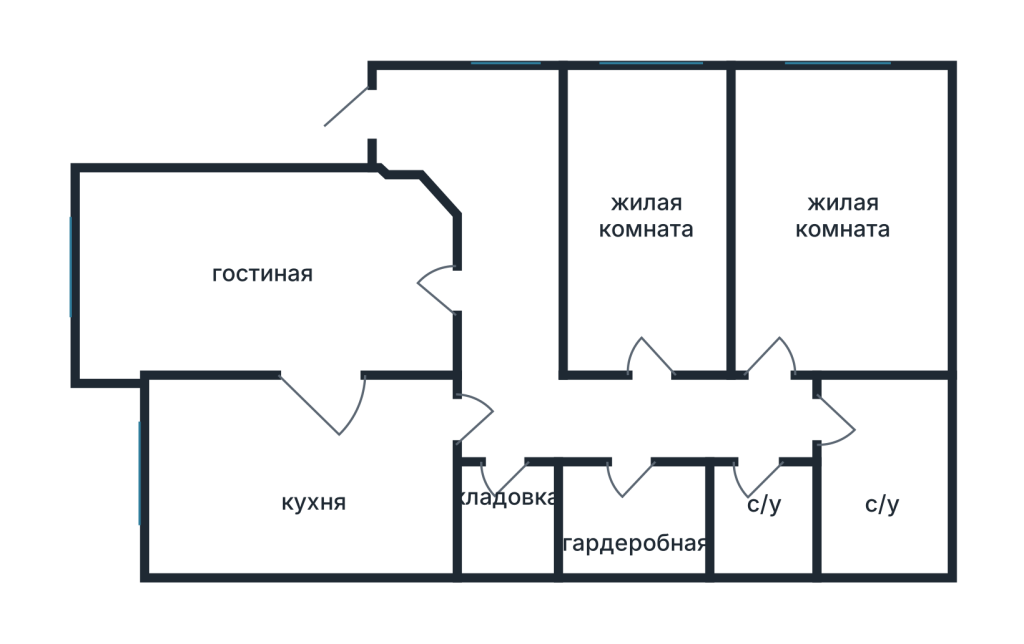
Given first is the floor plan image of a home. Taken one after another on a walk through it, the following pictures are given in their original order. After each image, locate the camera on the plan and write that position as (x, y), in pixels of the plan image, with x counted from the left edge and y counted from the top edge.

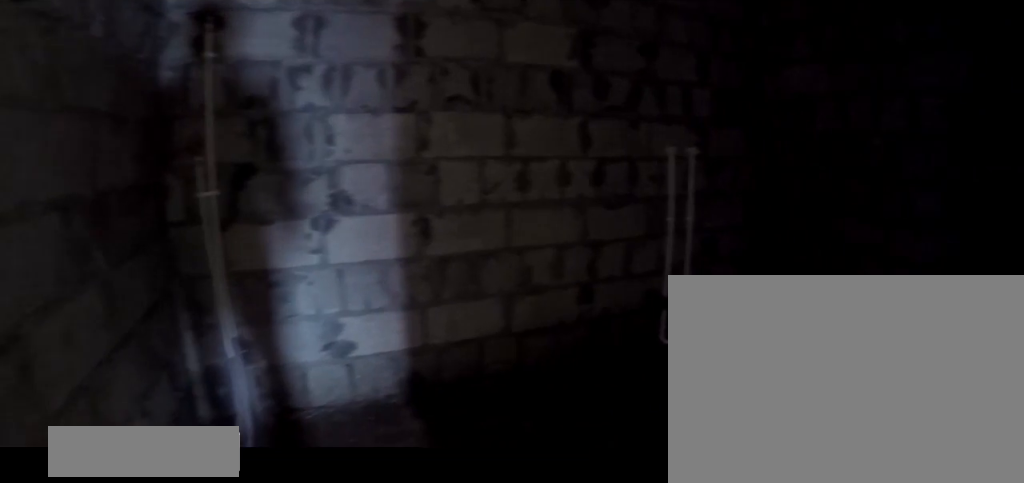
(881, 503)
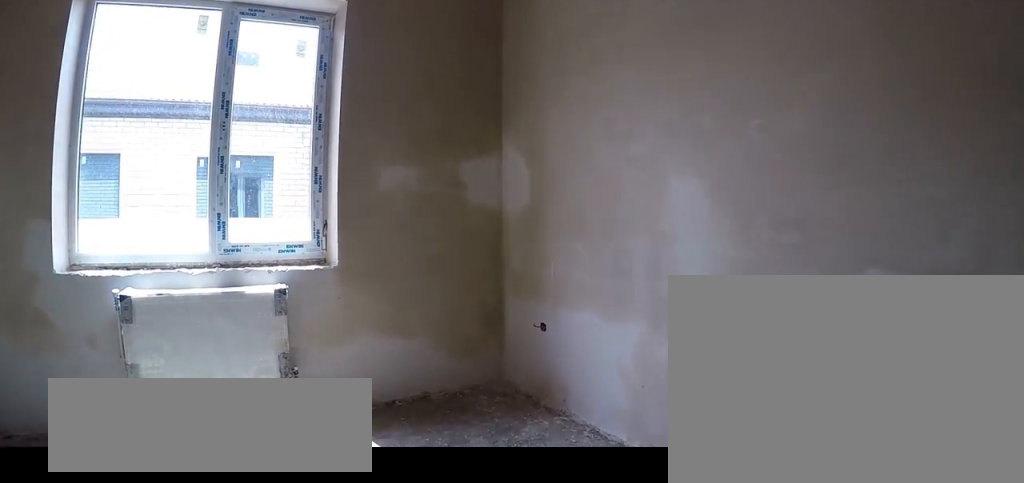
(835, 215)
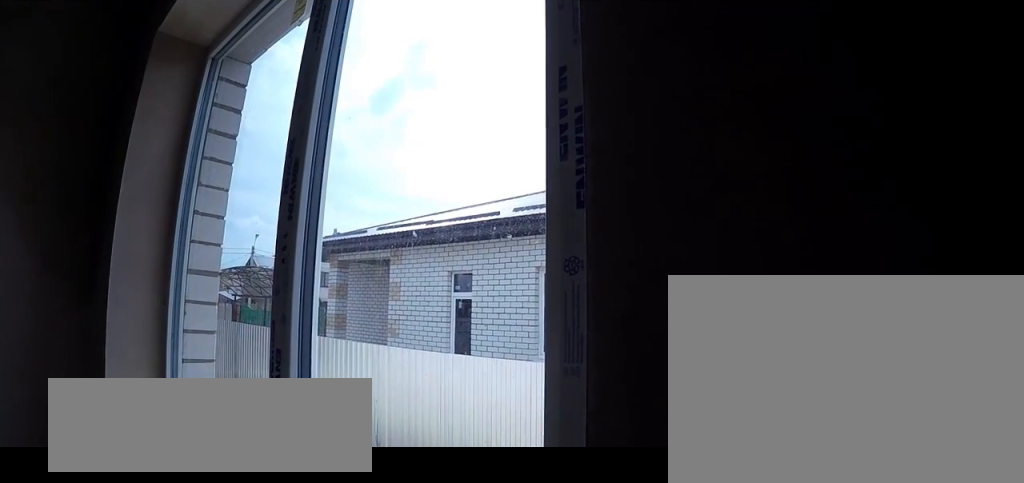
(917, 108)
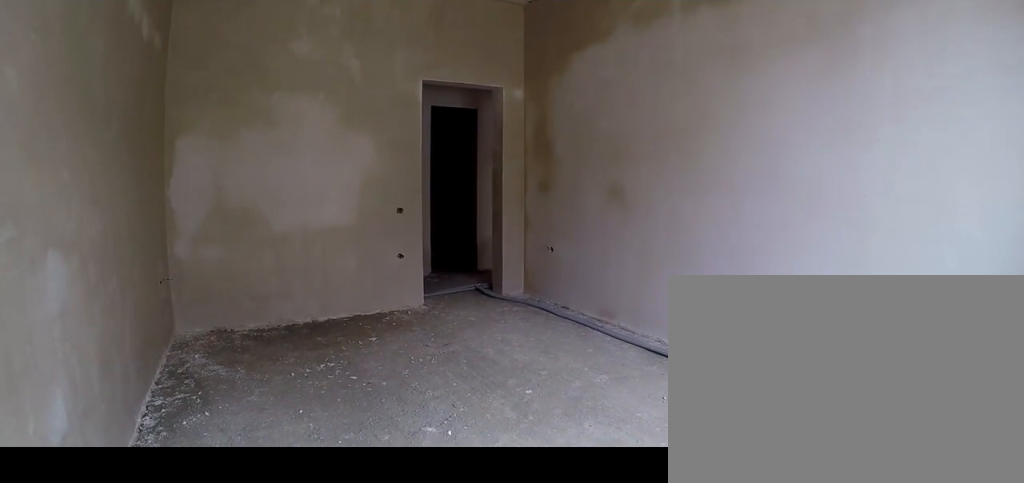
(917, 108)
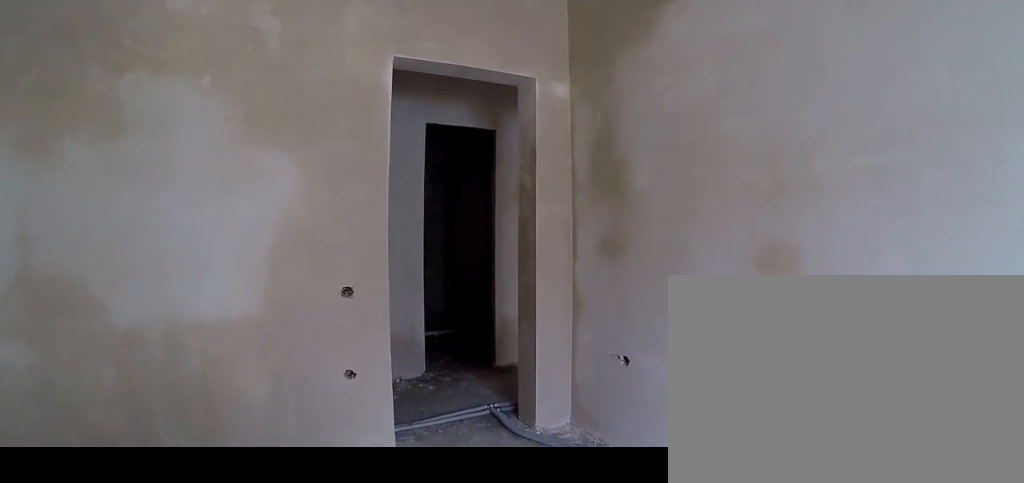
(839, 244)
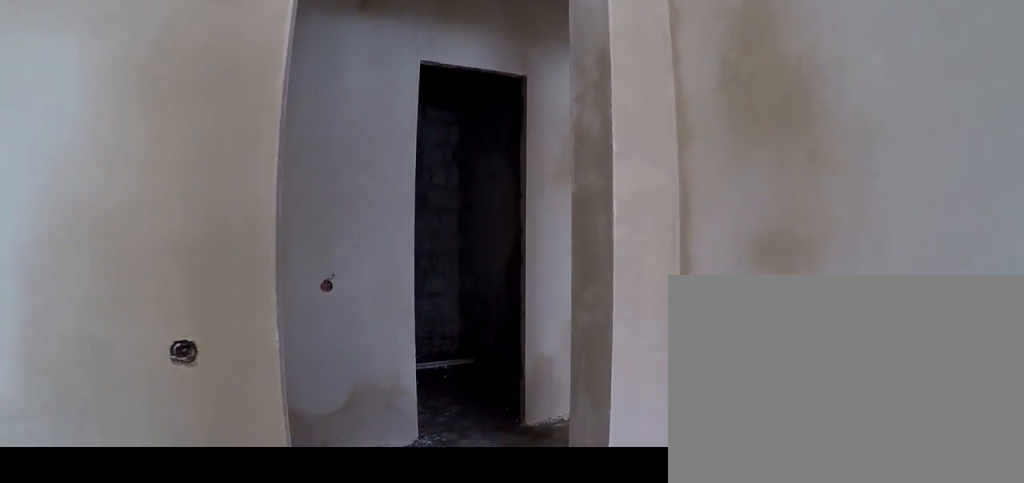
(794, 324)
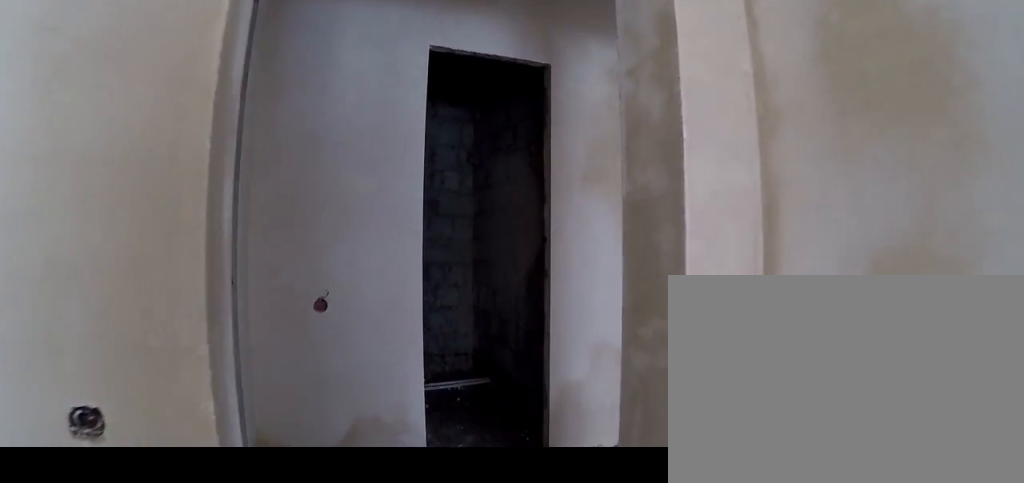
(783, 343)
